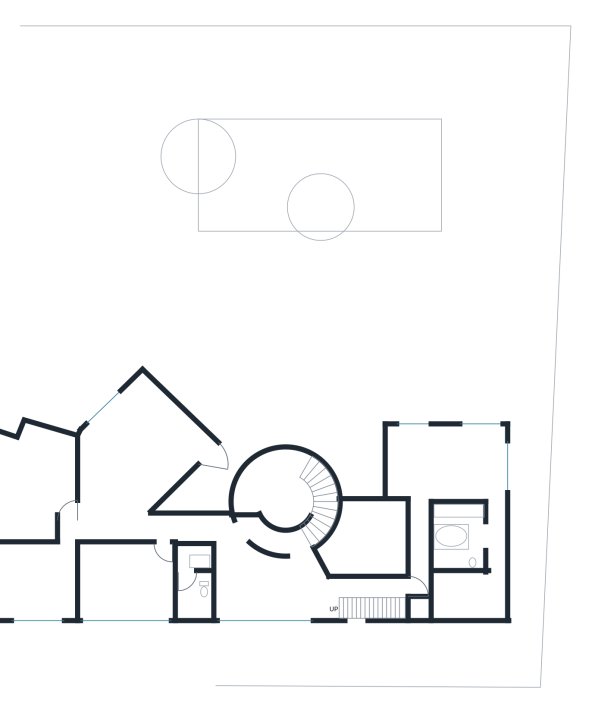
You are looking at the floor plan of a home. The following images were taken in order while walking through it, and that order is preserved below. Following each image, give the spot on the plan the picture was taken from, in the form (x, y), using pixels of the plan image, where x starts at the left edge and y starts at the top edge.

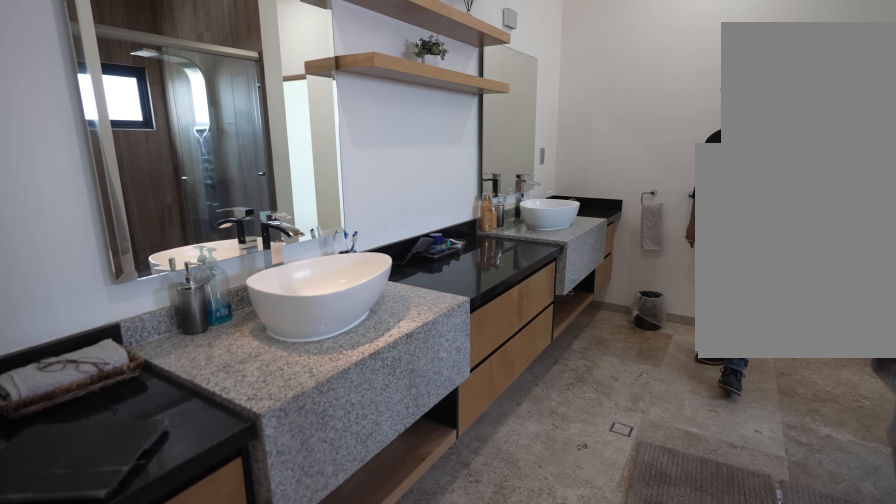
(479, 535)
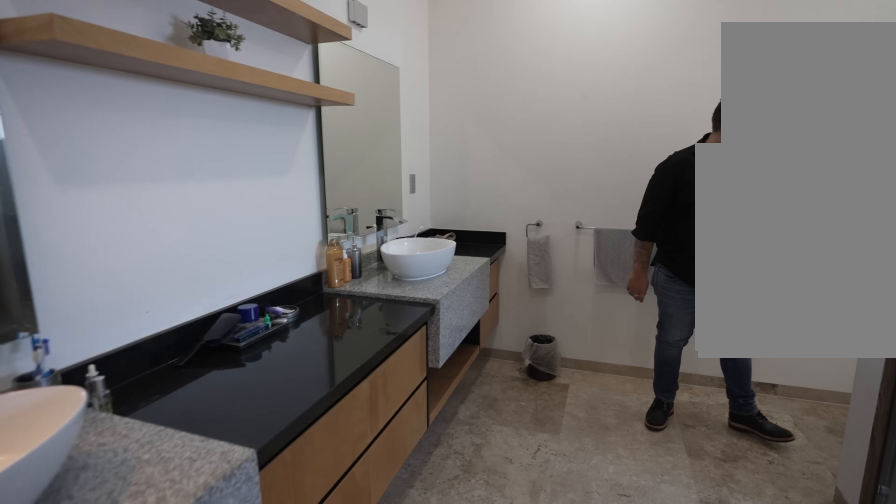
(492, 519)
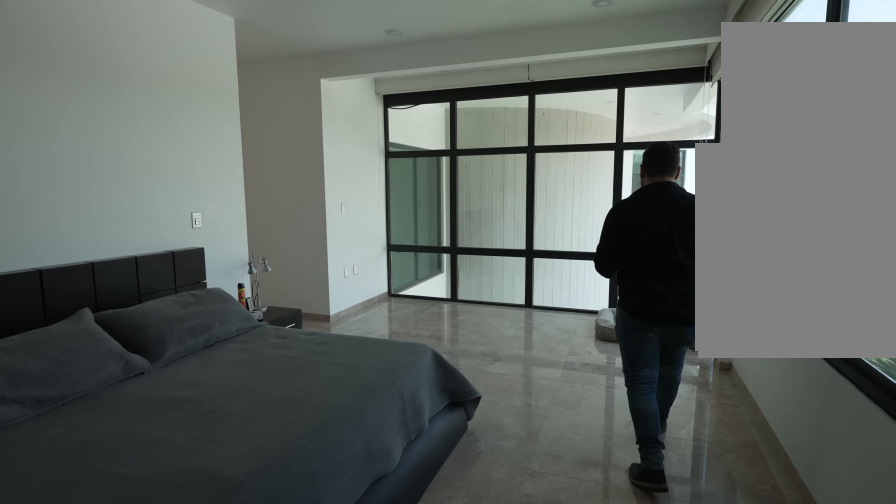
(471, 439)
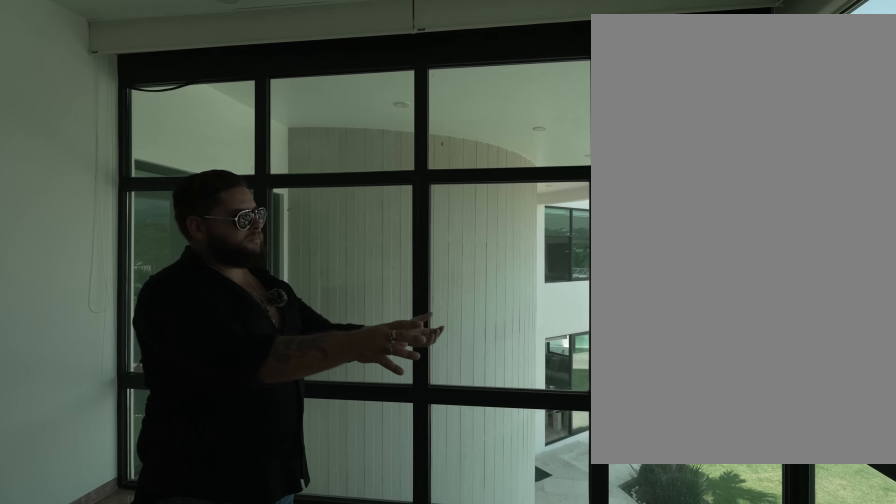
(436, 440)
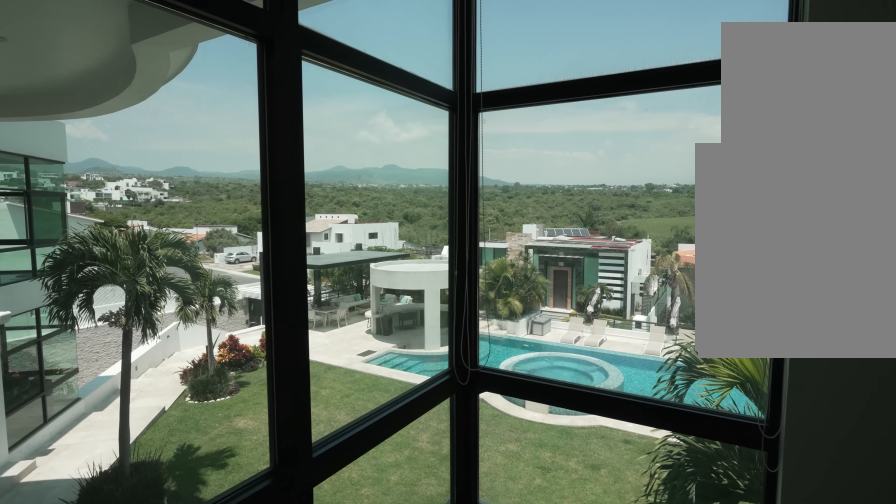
(436, 440)
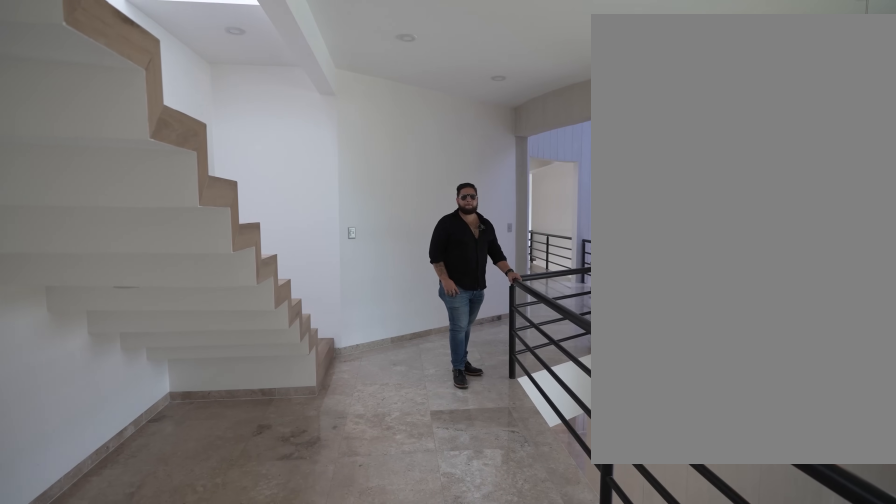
(385, 584)
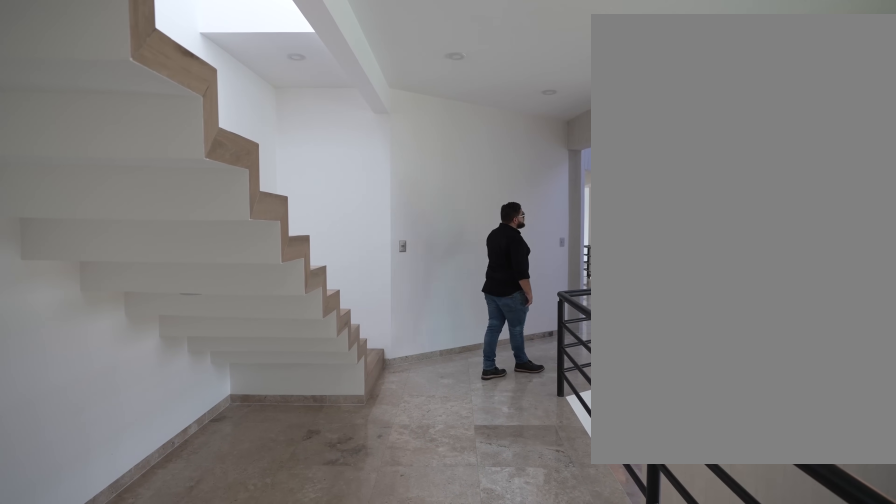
(385, 584)
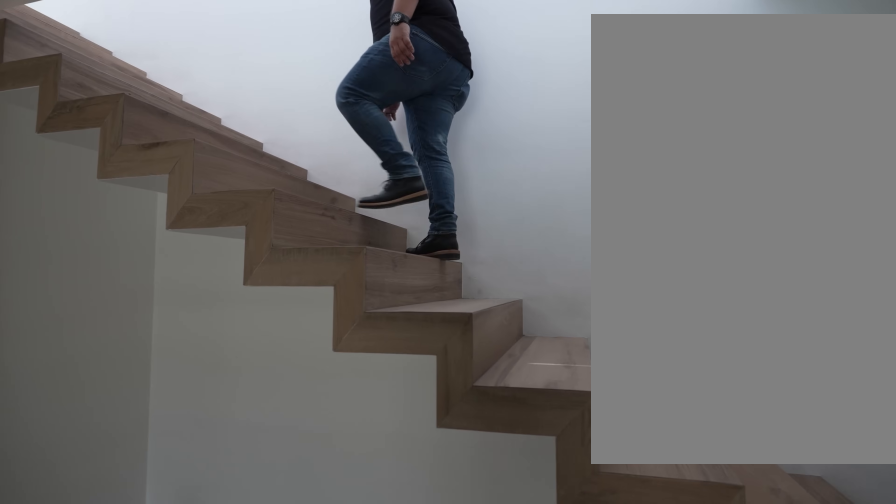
(360, 585)
